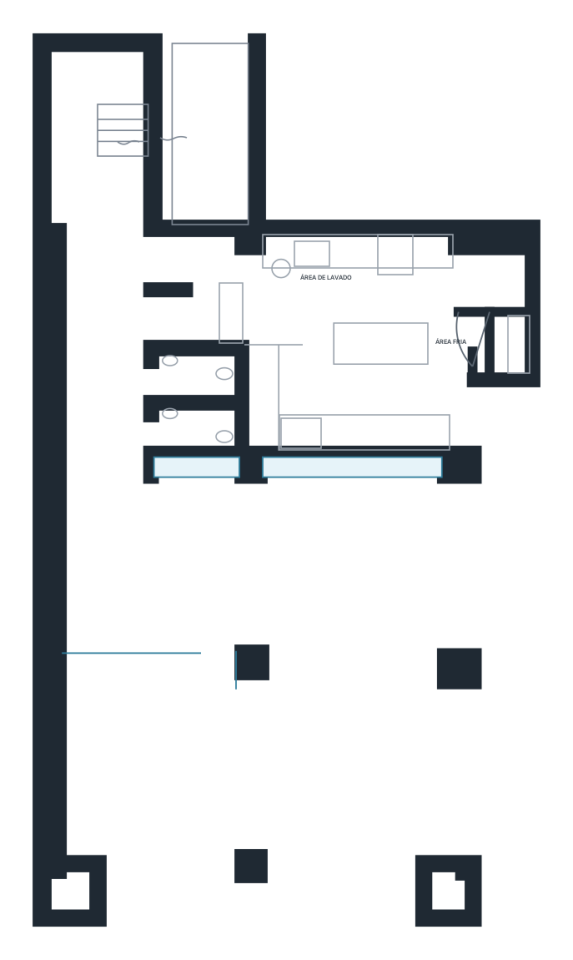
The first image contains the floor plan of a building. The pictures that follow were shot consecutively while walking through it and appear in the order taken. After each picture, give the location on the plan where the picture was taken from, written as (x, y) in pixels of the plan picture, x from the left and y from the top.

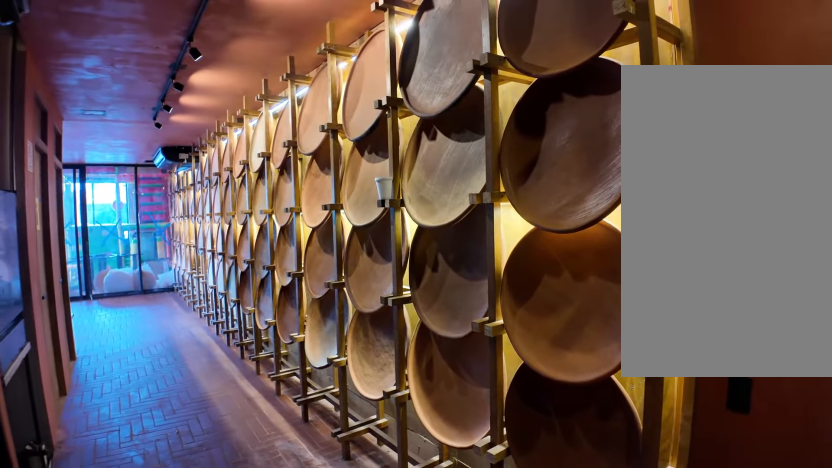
(115, 255)
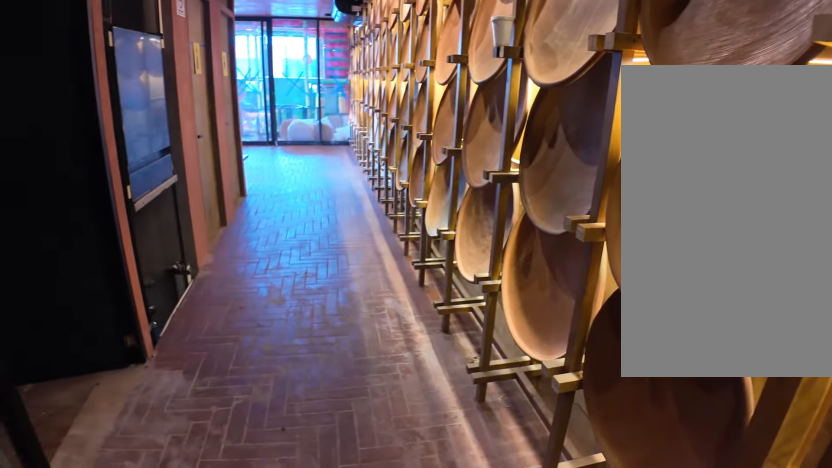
(117, 255)
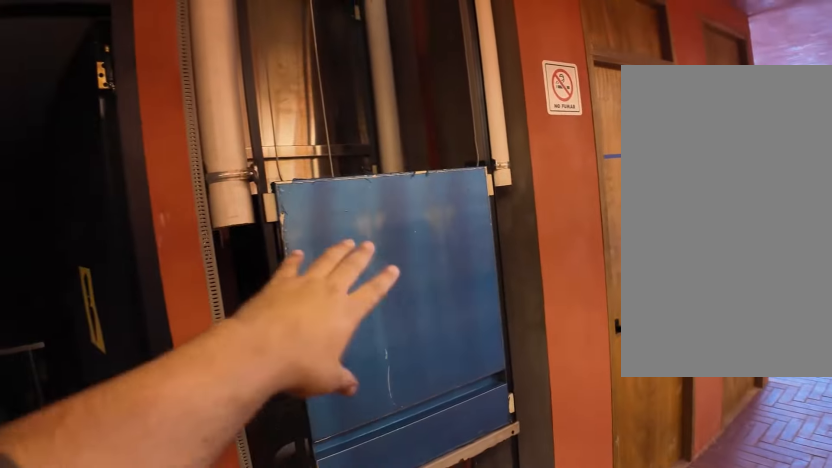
(115, 409)
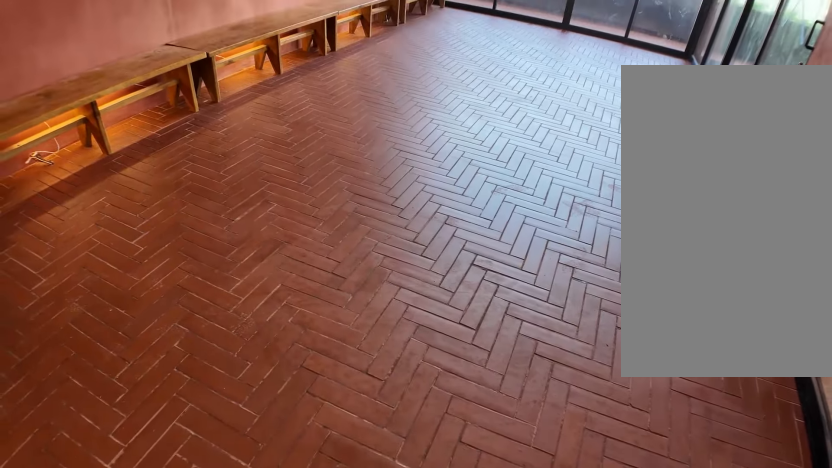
(115, 548)
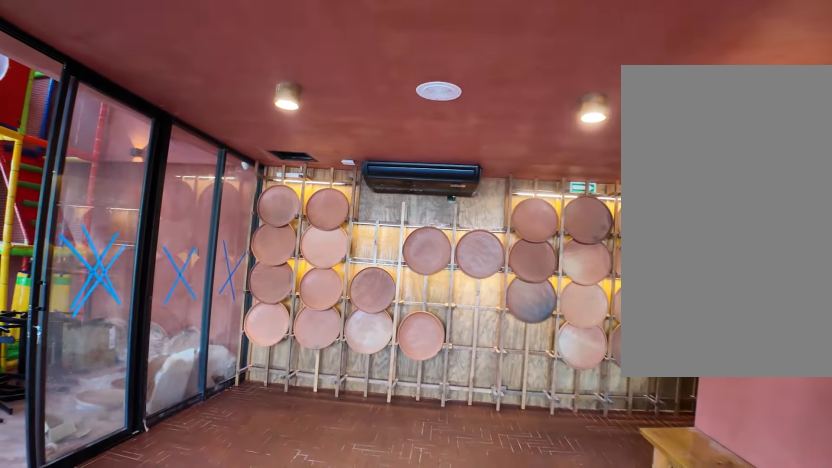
(110, 533)
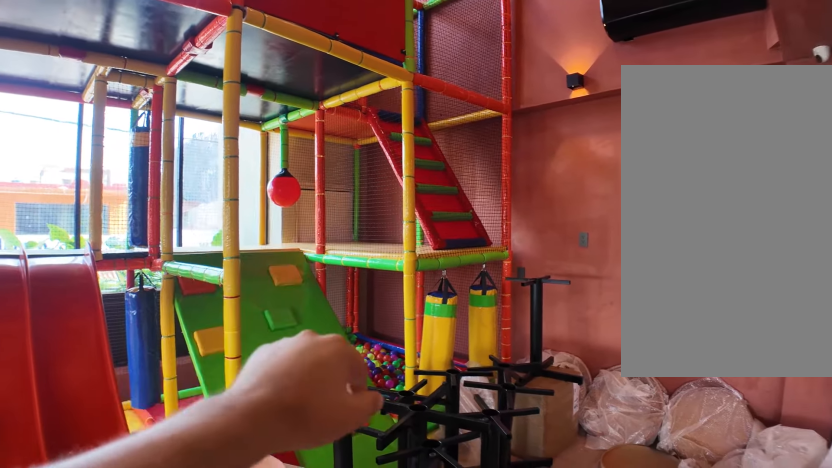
(211, 718)
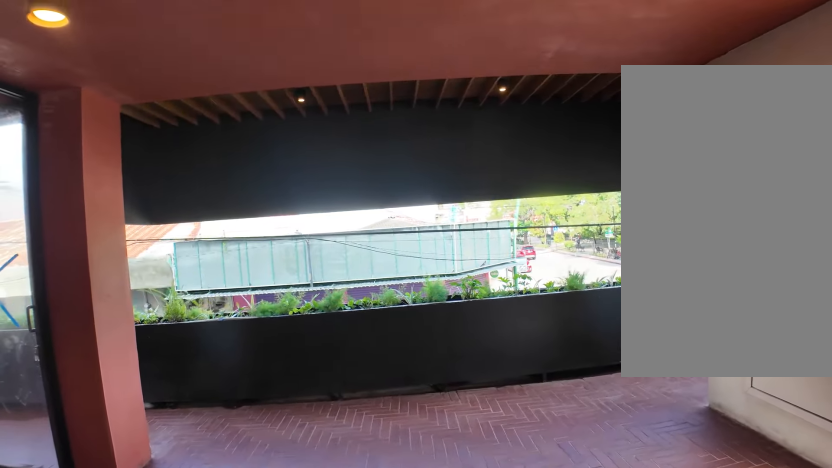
(388, 771)
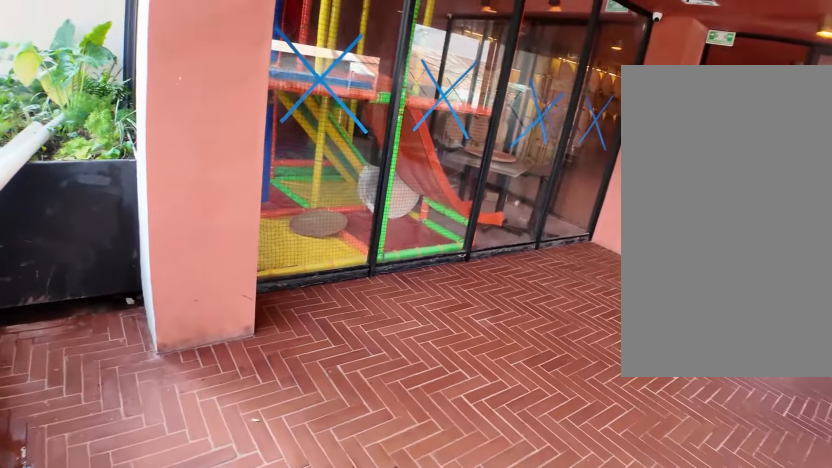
(393, 768)
